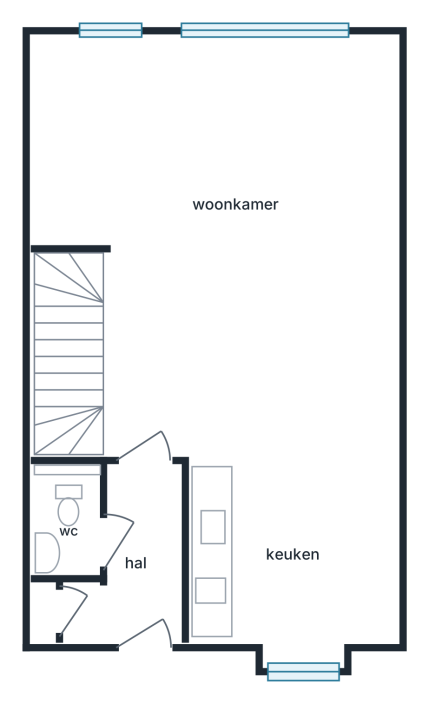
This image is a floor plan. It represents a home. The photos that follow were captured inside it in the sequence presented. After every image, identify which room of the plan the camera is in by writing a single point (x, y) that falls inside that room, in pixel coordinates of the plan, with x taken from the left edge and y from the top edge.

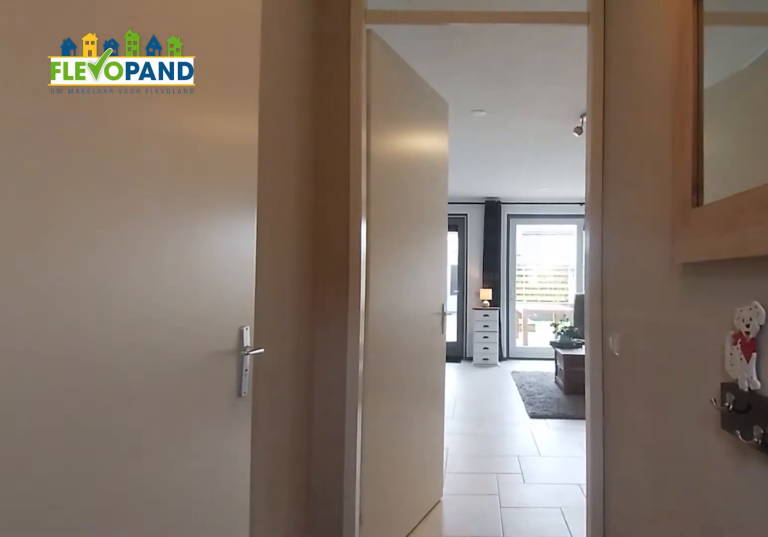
(135, 562)
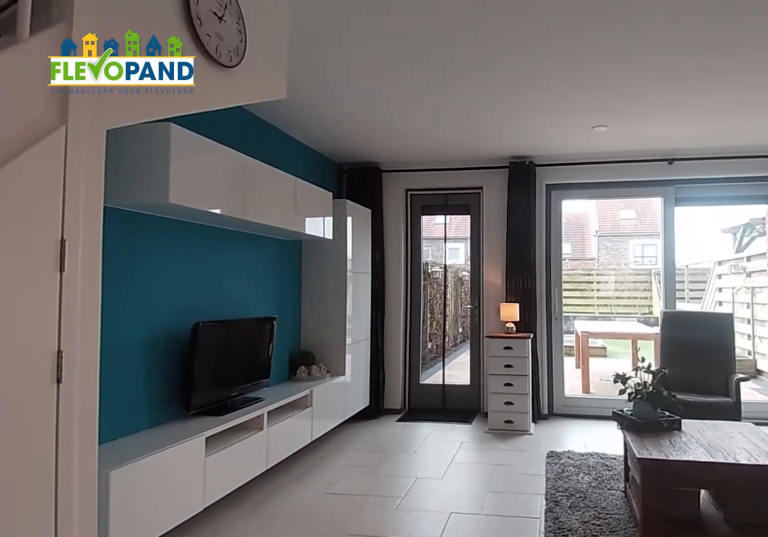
(227, 198)
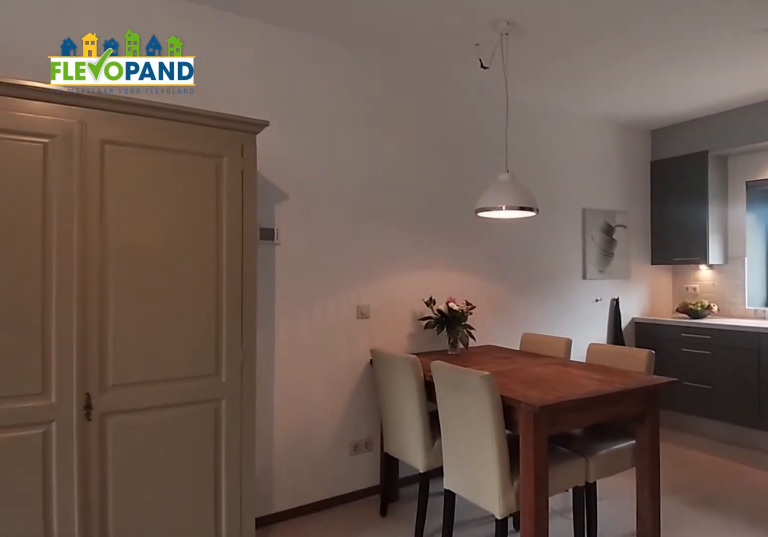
(227, 198)
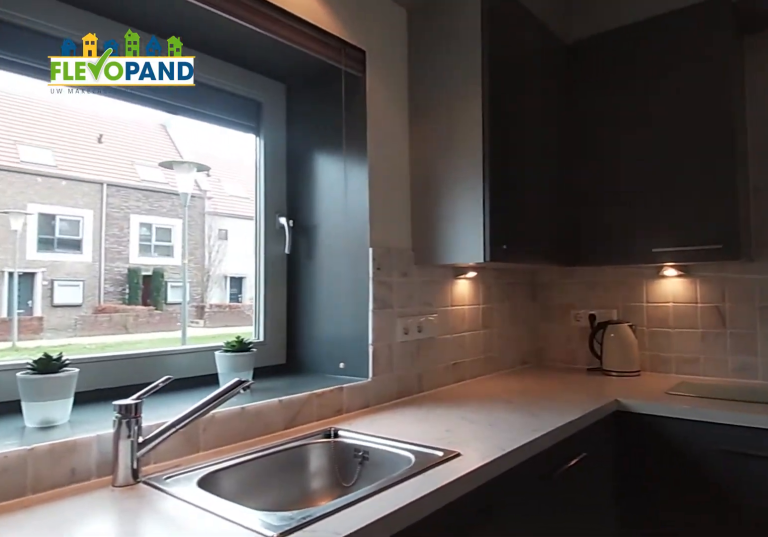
(293, 552)
